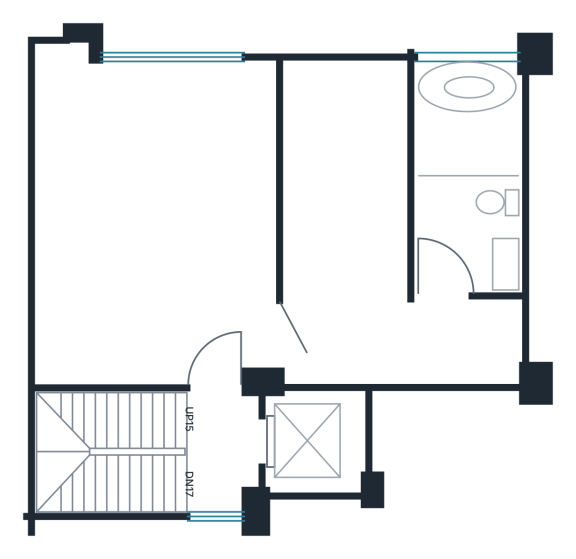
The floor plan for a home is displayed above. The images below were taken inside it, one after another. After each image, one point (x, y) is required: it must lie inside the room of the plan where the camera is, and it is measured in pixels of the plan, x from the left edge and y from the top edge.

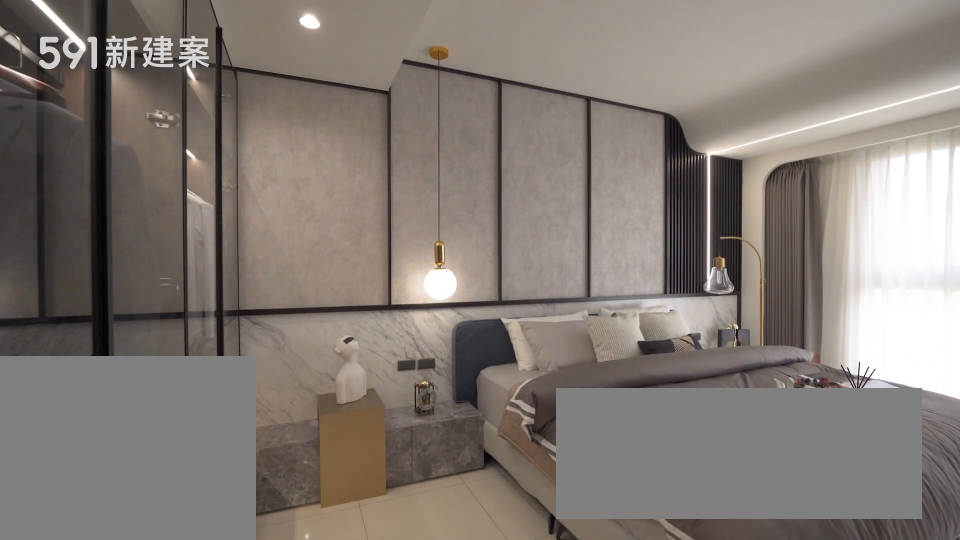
(236, 229)
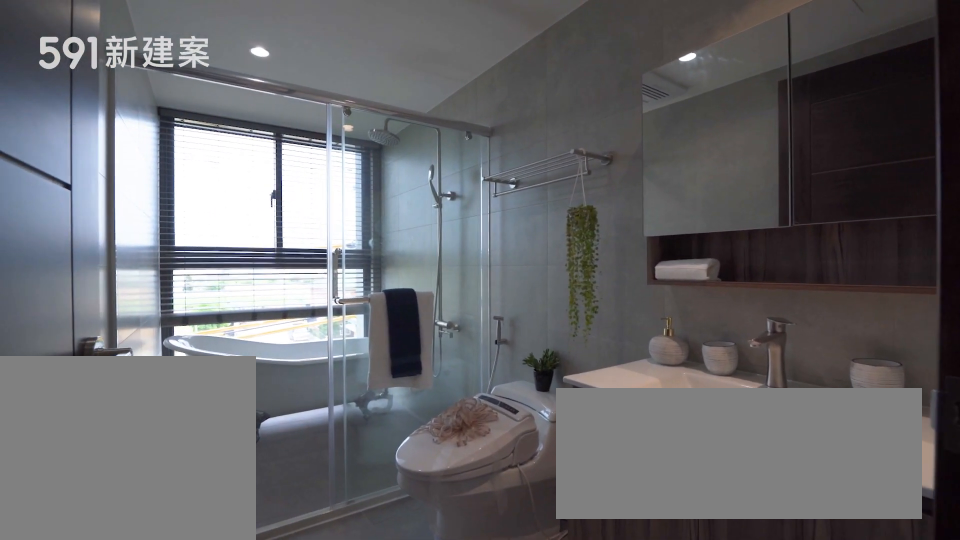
(468, 174)
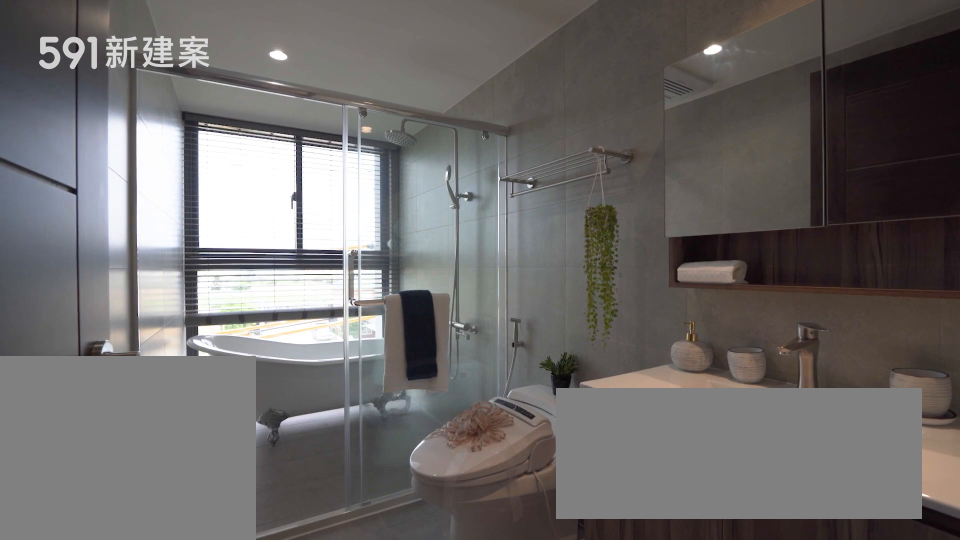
(468, 174)
